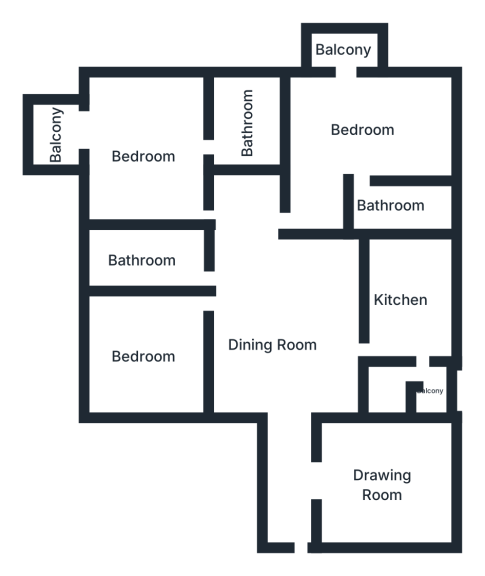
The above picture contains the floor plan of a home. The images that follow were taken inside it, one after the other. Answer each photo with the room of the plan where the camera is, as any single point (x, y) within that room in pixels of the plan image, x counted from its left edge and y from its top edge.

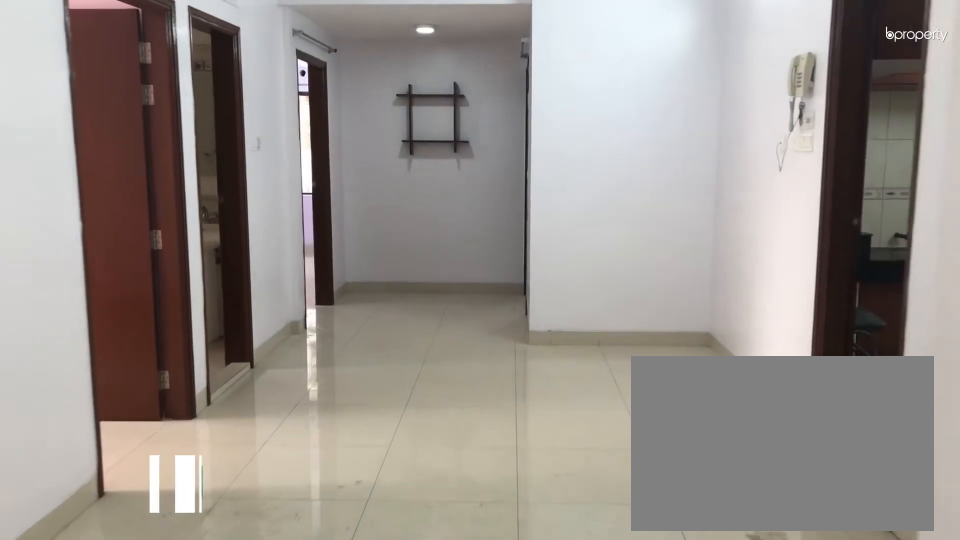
(271, 346)
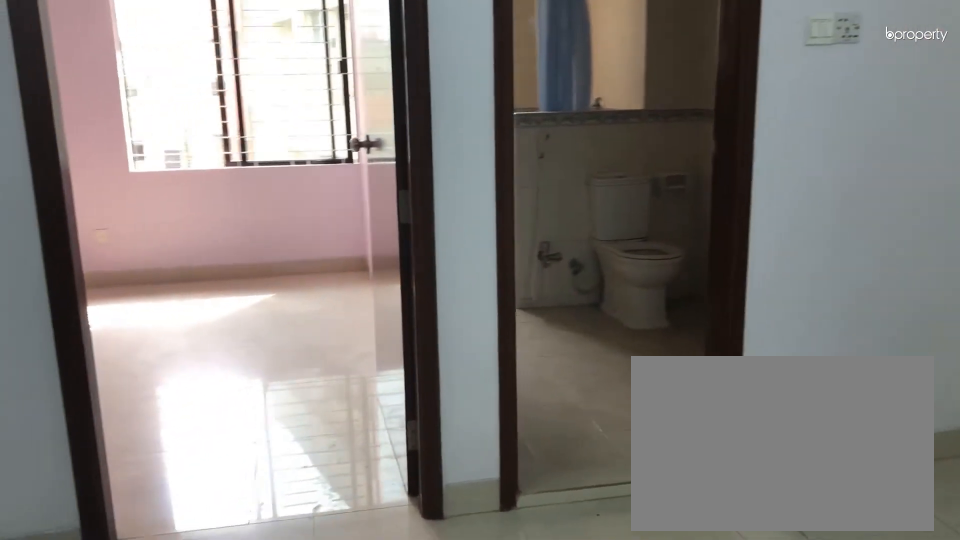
(272, 347)
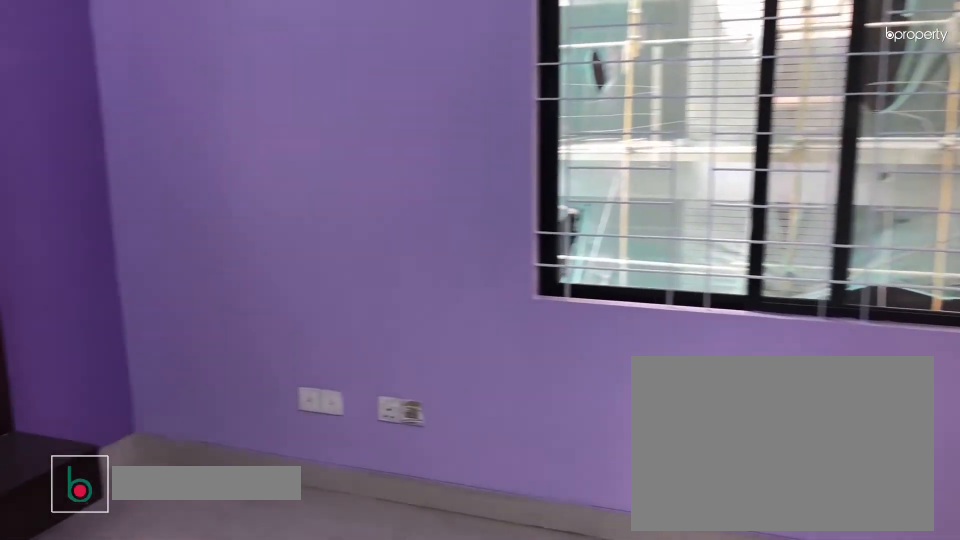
(383, 484)
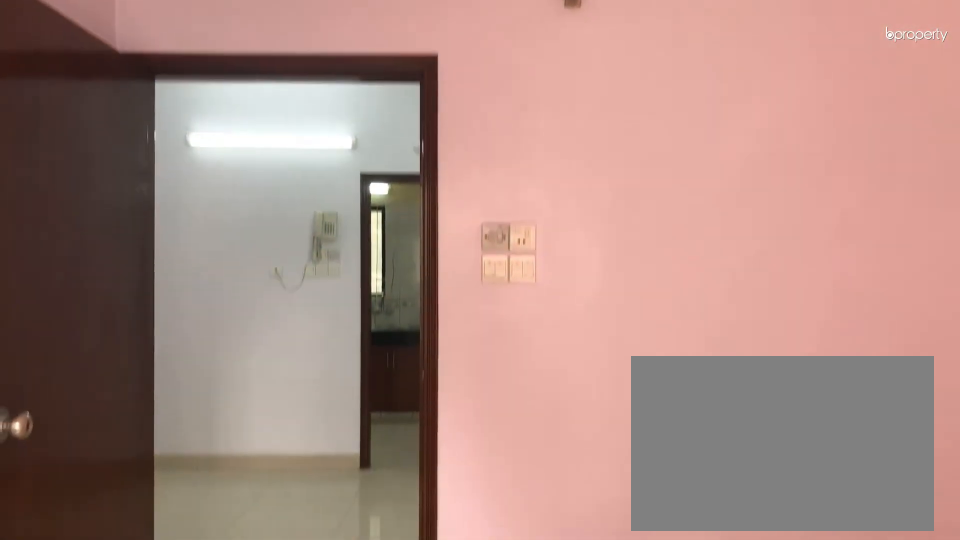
(140, 355)
